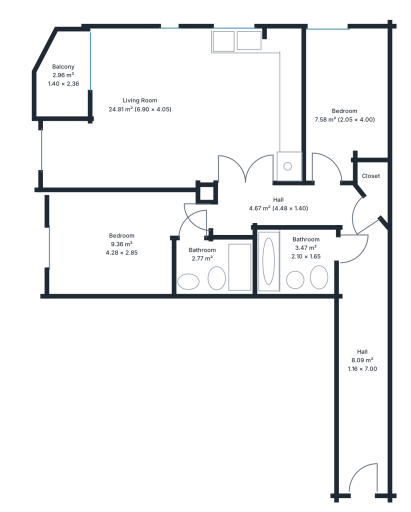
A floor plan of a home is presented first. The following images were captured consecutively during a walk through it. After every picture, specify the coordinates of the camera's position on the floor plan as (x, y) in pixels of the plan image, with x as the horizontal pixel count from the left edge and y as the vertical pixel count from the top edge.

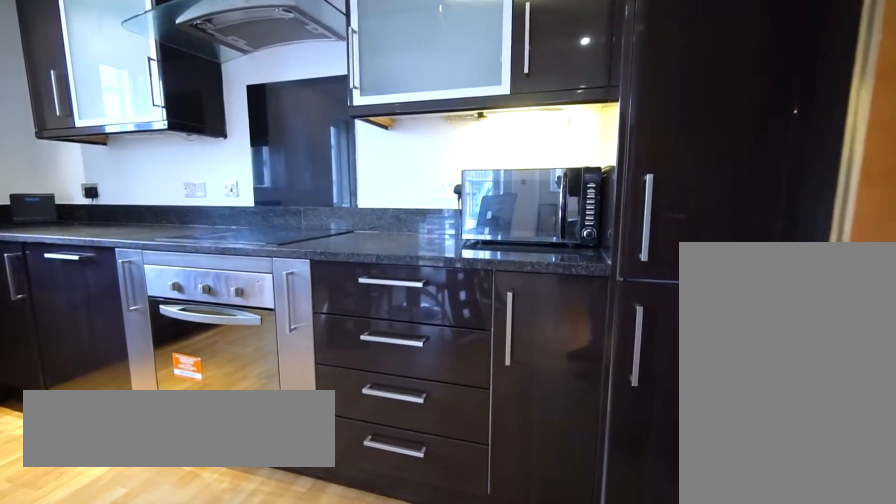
(247, 151)
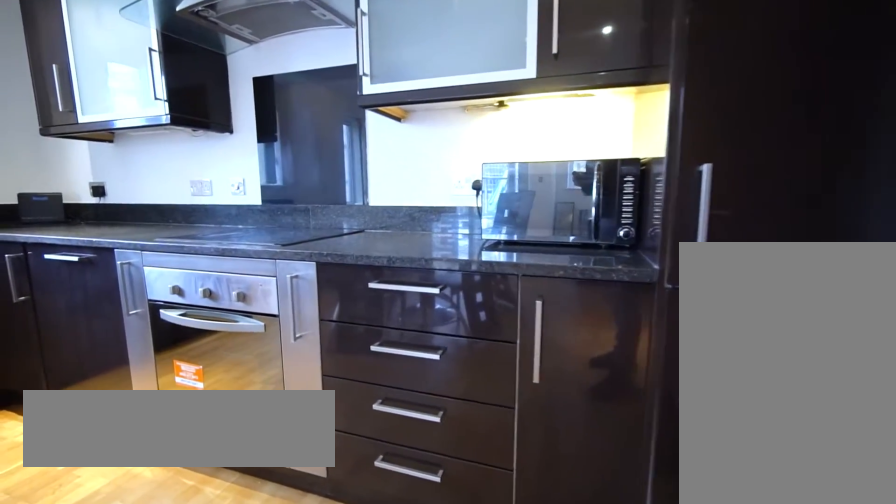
(250, 149)
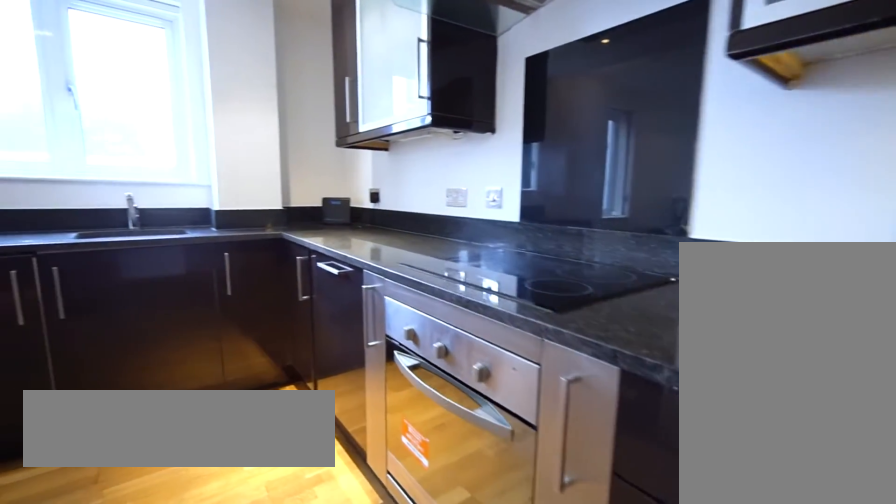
(258, 138)
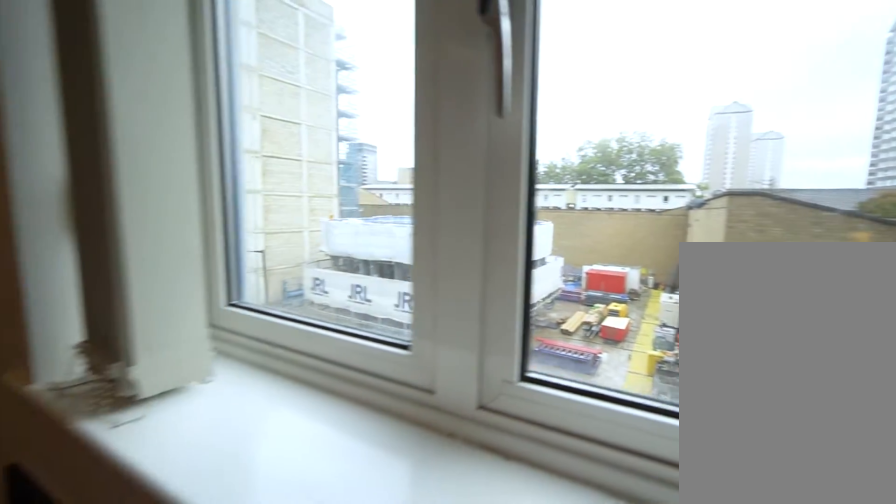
(240, 55)
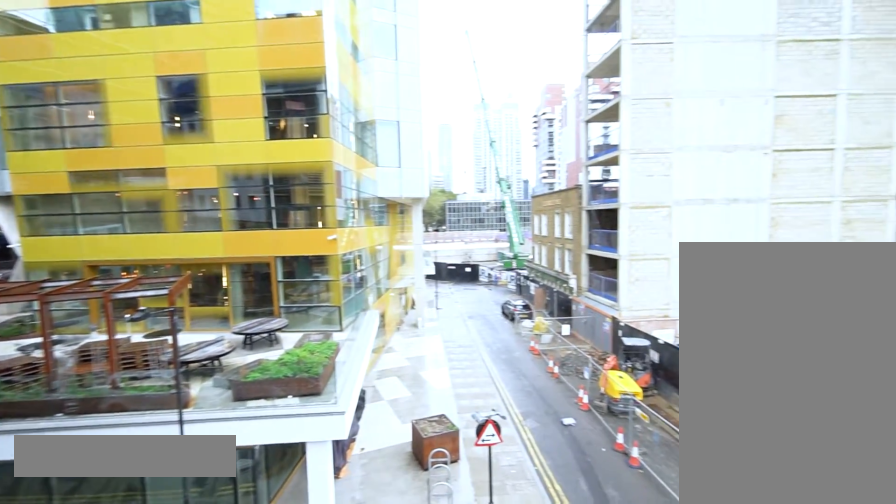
(63, 69)
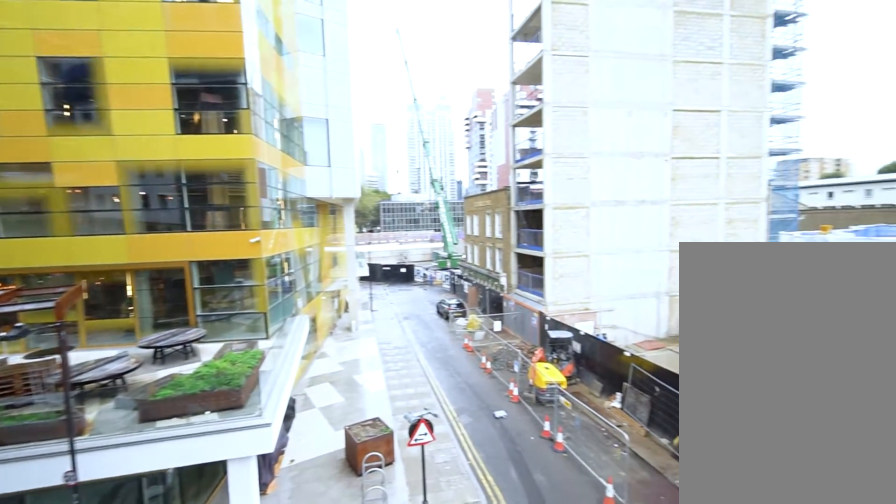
(63, 69)
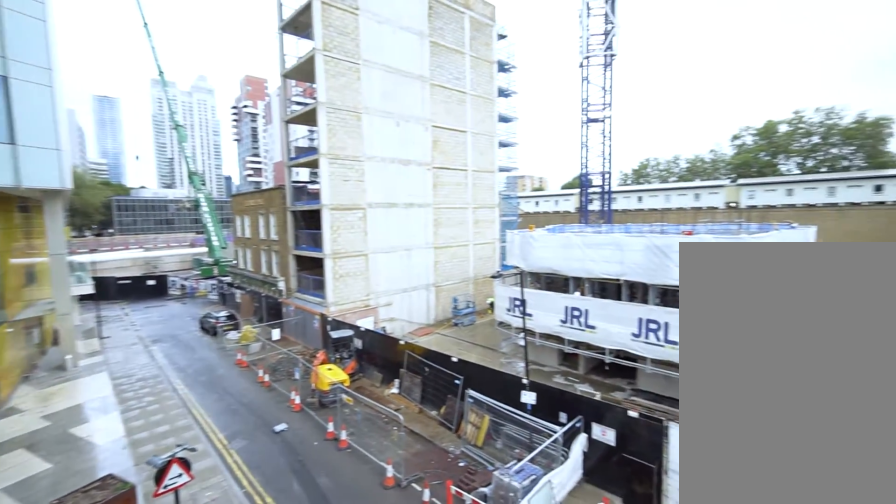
(63, 69)
